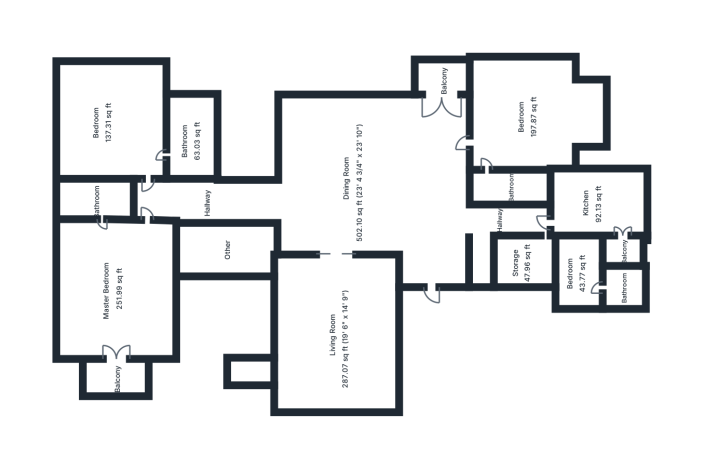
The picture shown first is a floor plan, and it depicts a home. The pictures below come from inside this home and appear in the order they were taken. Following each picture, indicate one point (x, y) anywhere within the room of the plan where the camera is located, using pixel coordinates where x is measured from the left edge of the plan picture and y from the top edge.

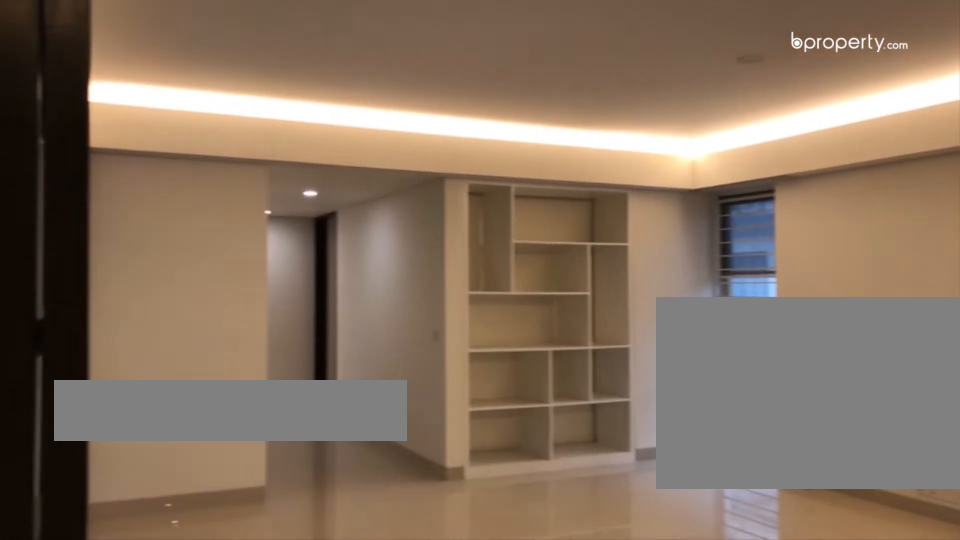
(401, 190)
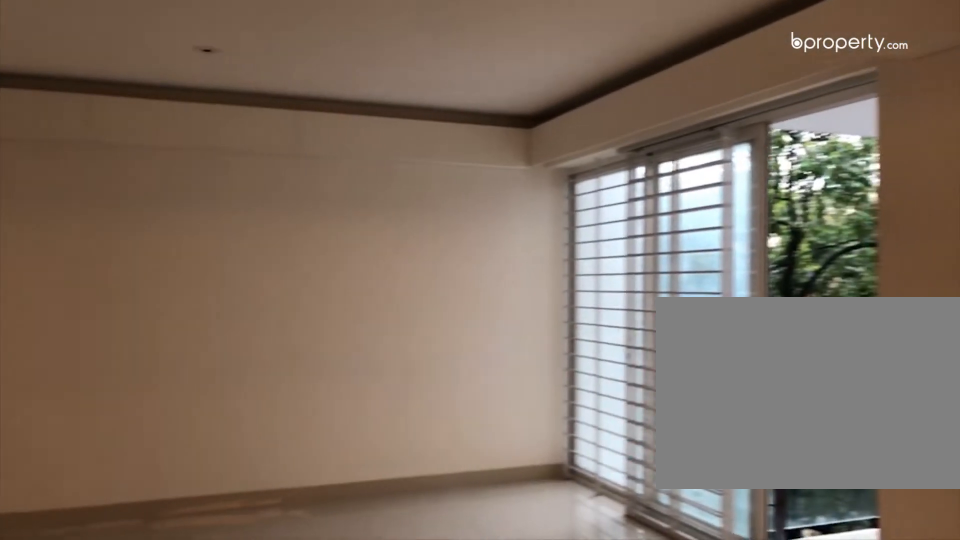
(340, 306)
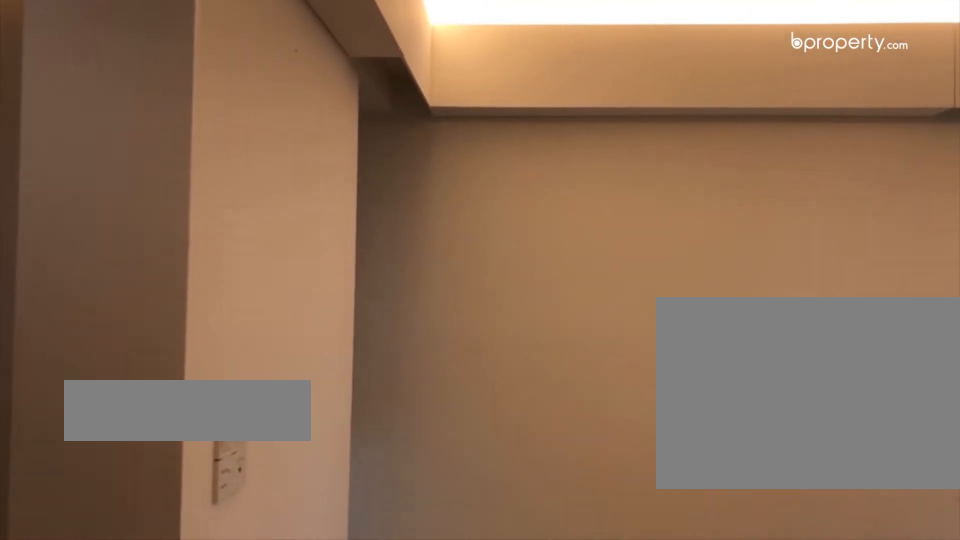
(131, 269)
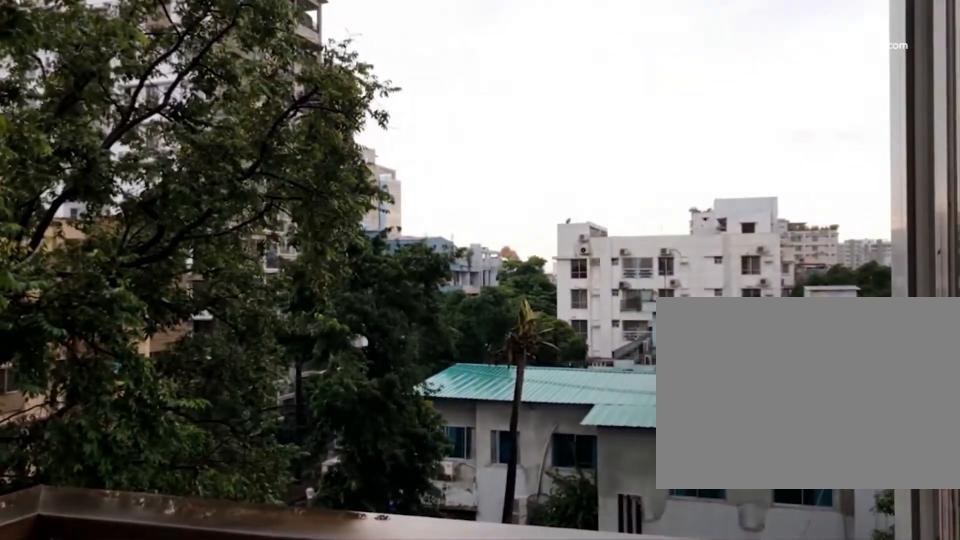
(112, 380)
